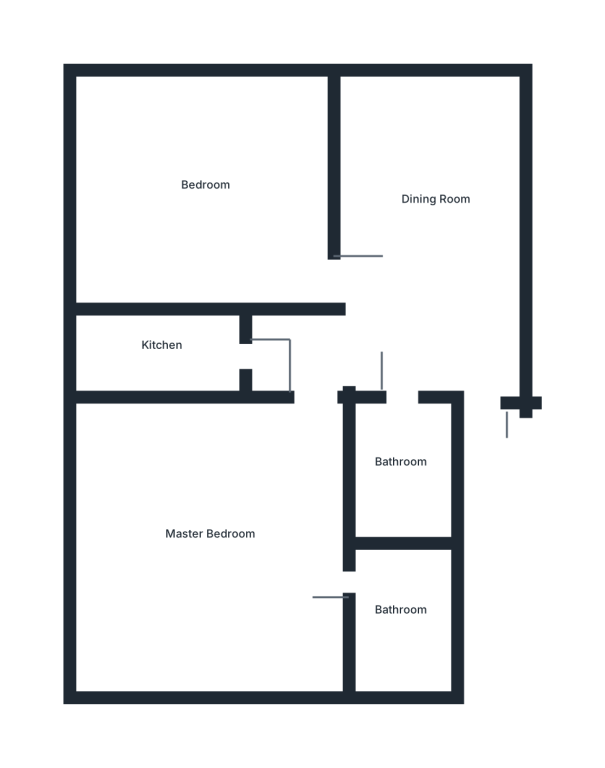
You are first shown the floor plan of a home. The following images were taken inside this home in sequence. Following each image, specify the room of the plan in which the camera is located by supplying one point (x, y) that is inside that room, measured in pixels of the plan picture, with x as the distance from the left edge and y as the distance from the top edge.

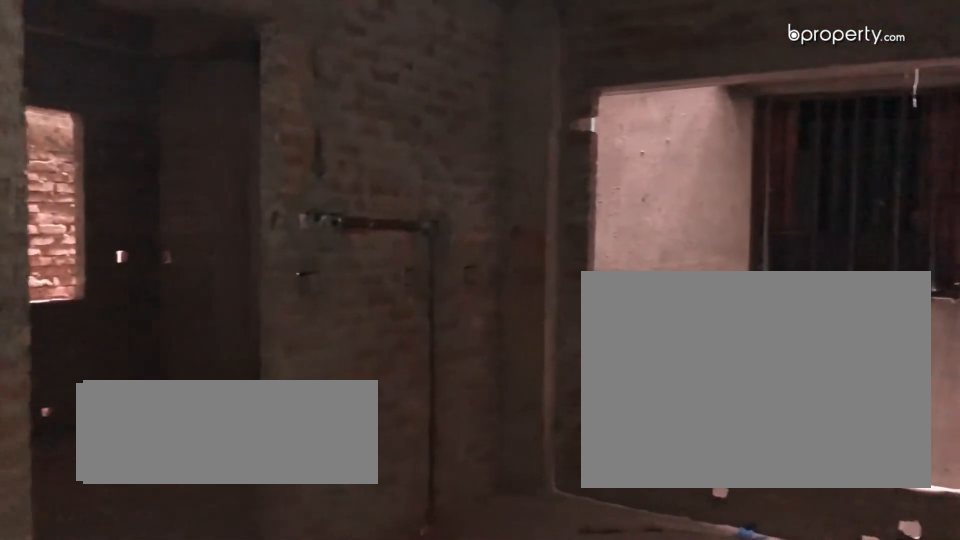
(430, 296)
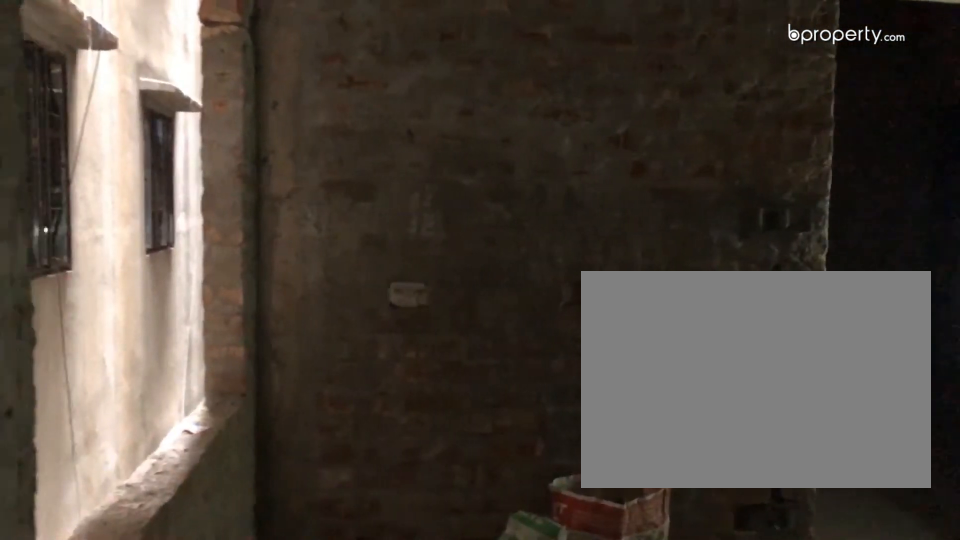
(205, 207)
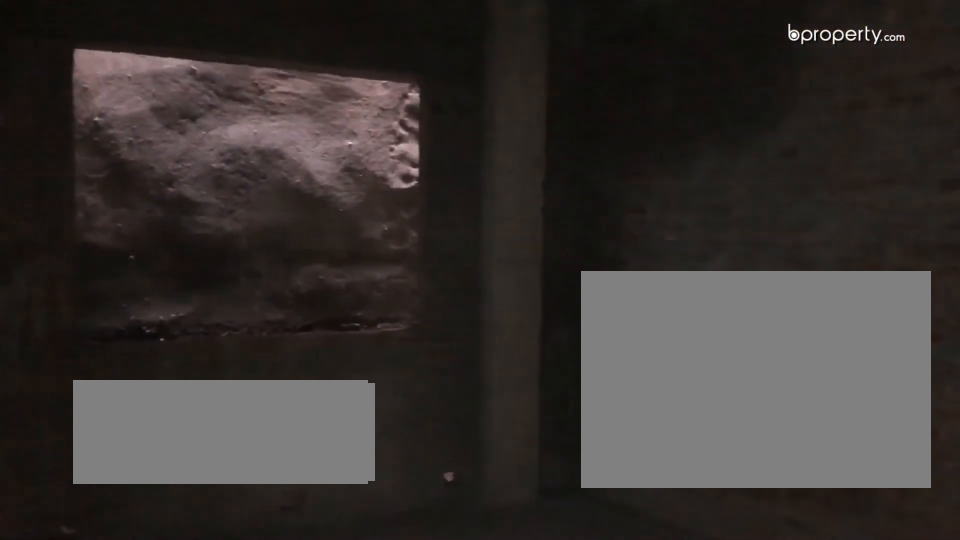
(222, 555)
